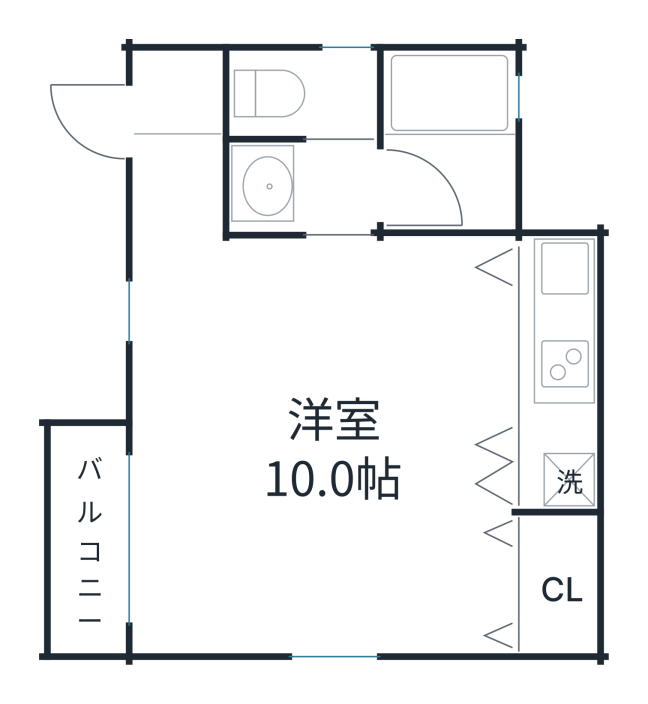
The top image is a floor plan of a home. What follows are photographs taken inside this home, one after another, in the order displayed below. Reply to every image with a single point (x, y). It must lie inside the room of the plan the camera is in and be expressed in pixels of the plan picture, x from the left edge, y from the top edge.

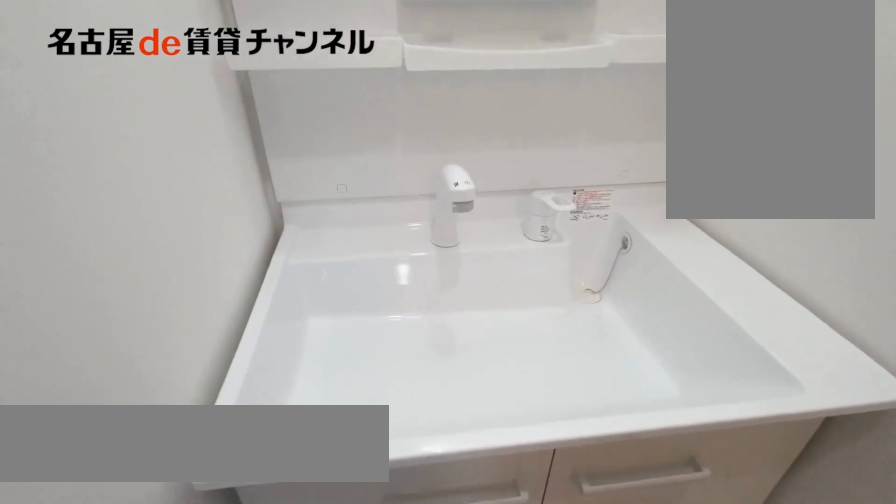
(301, 190)
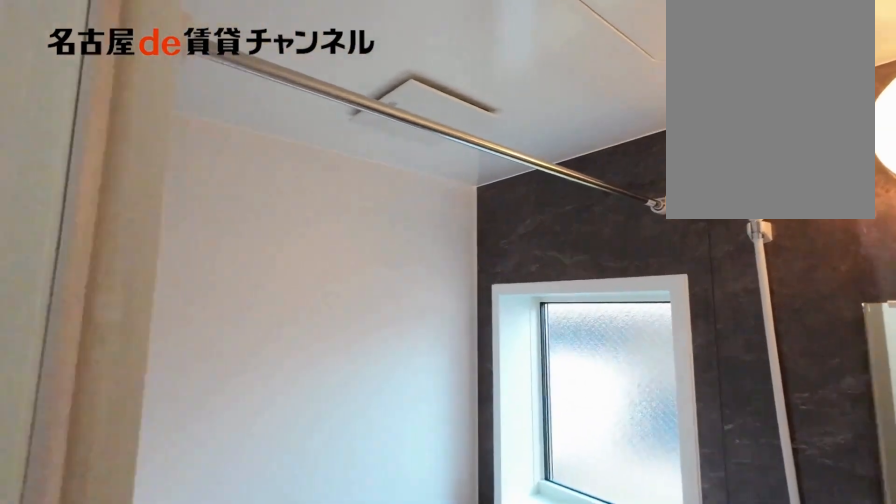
(449, 138)
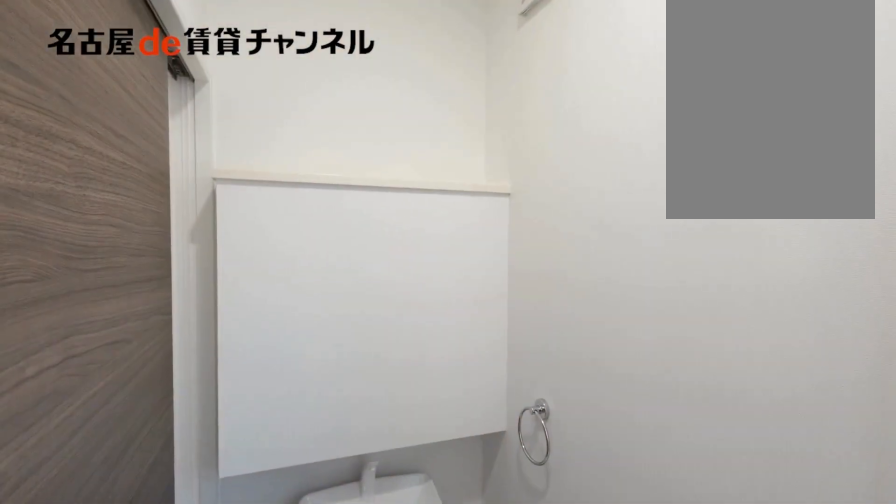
(302, 94)
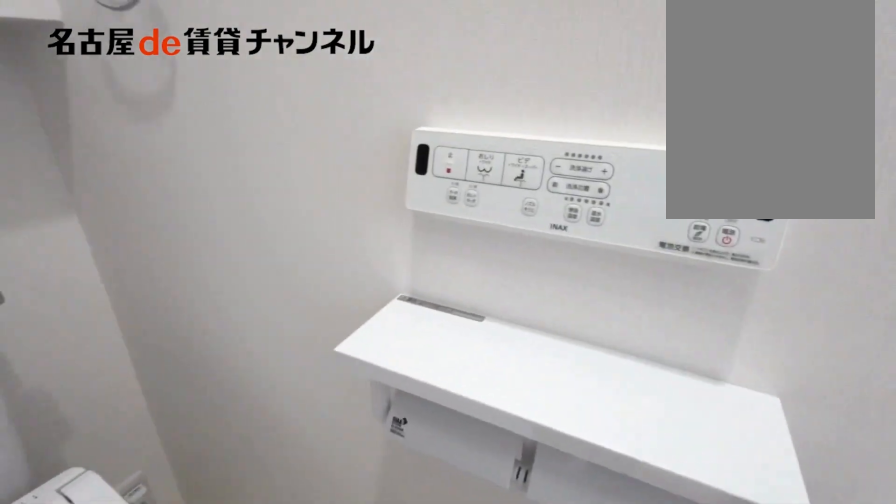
(302, 94)
